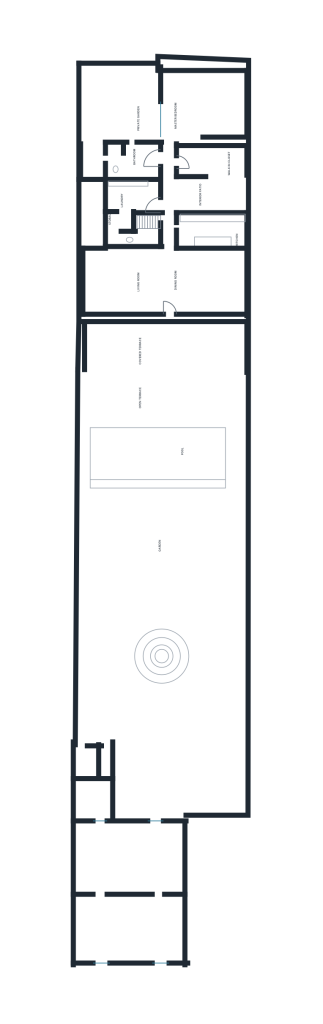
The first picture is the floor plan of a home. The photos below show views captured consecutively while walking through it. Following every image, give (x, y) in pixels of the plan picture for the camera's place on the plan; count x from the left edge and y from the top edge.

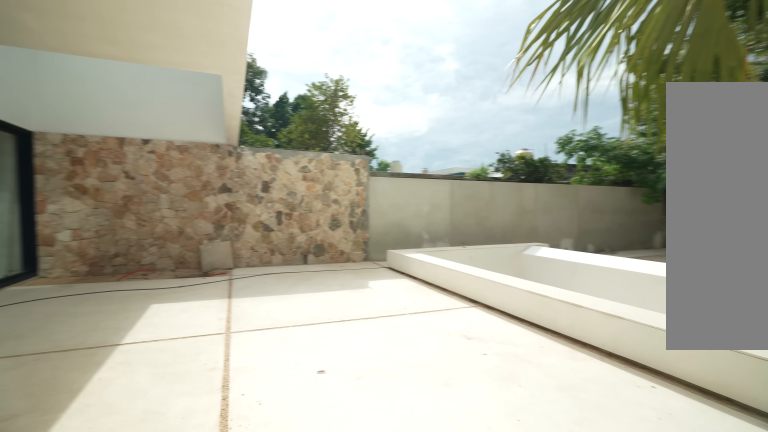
(188, 364)
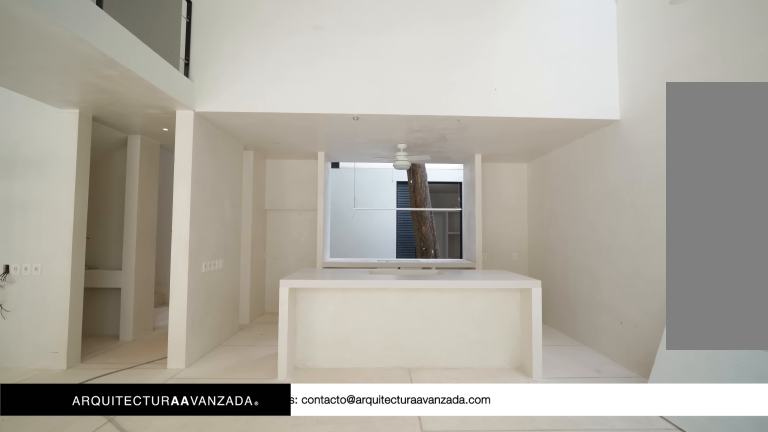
(198, 289)
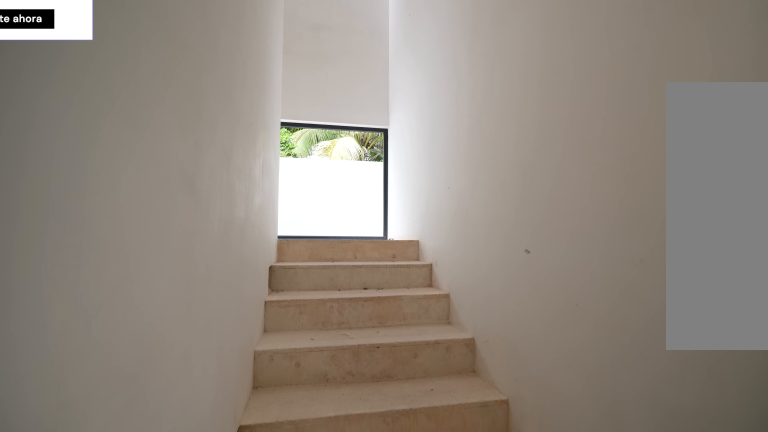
(164, 228)
